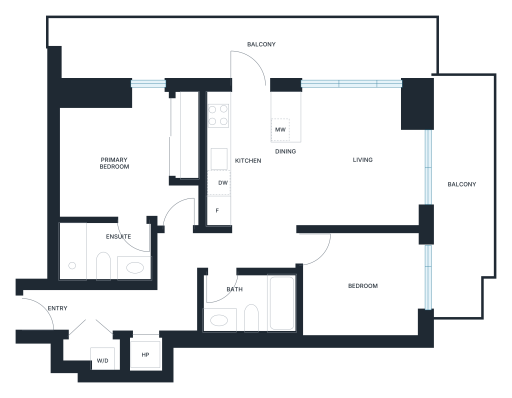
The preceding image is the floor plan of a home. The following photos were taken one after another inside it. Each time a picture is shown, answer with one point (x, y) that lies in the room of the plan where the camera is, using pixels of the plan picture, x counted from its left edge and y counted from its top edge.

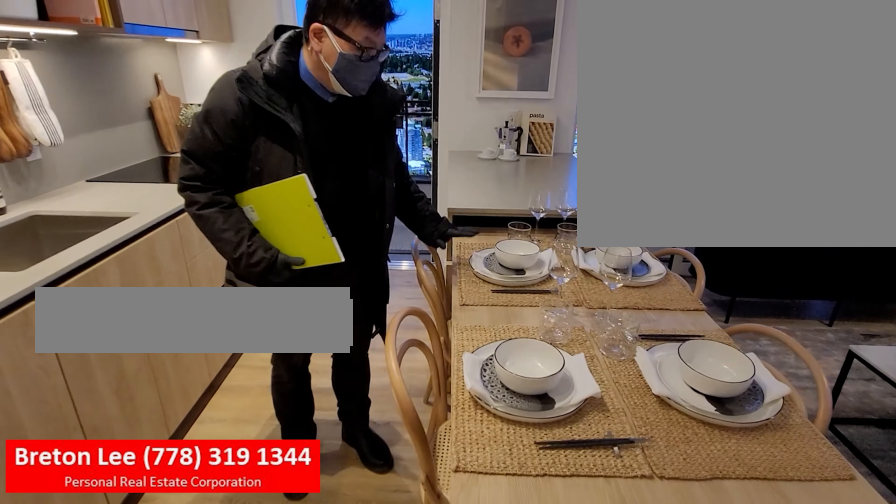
(286, 175)
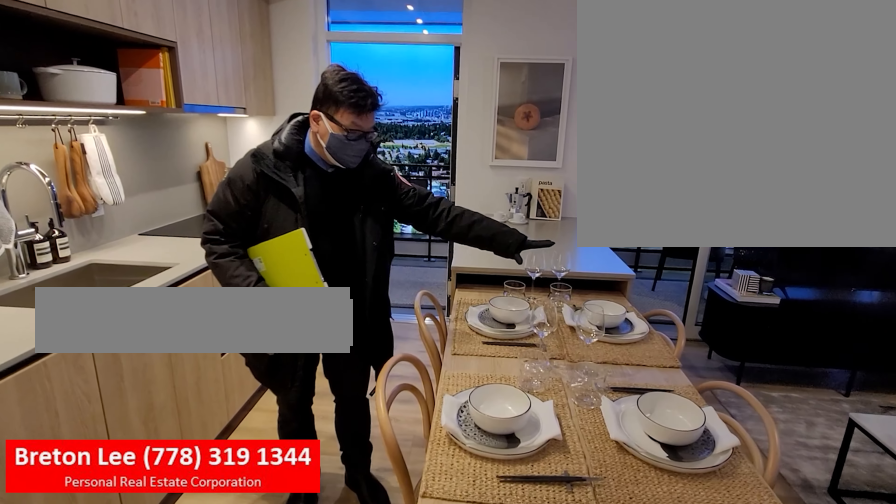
(287, 183)
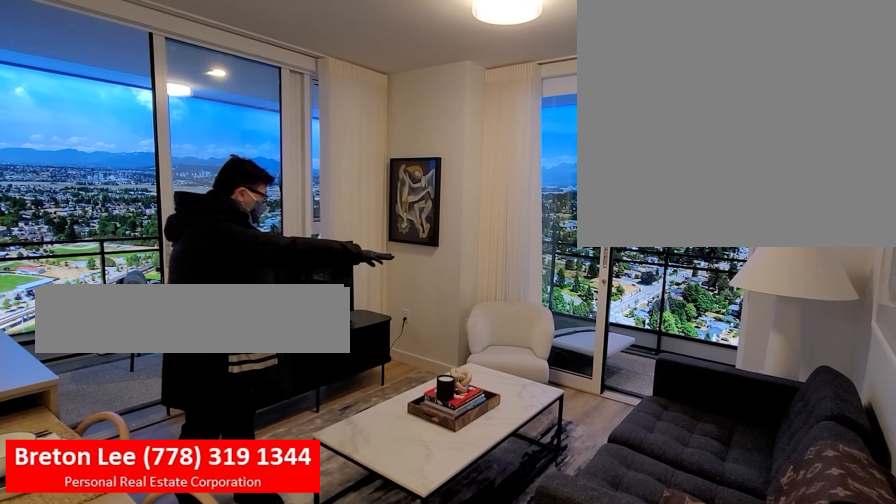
(367, 135)
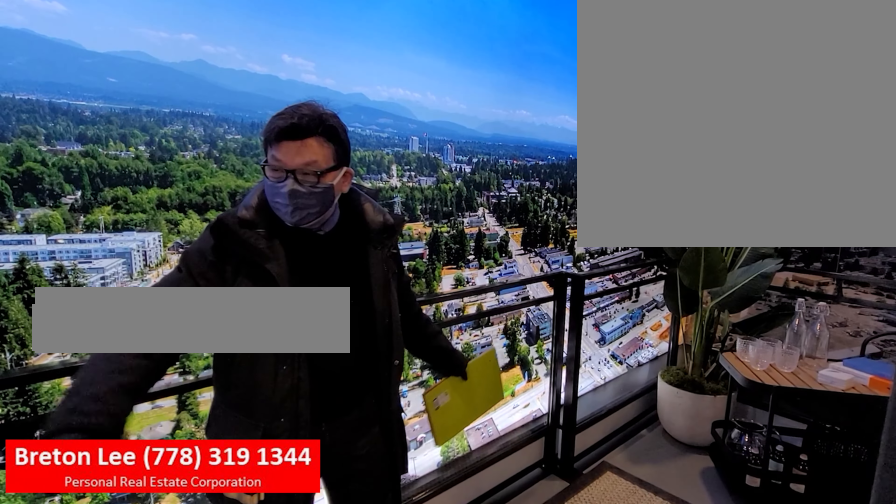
(464, 213)
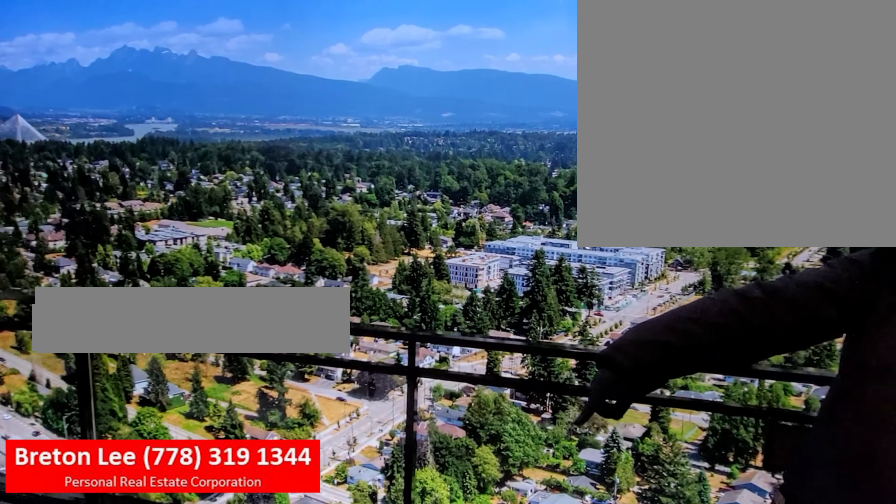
(464, 215)
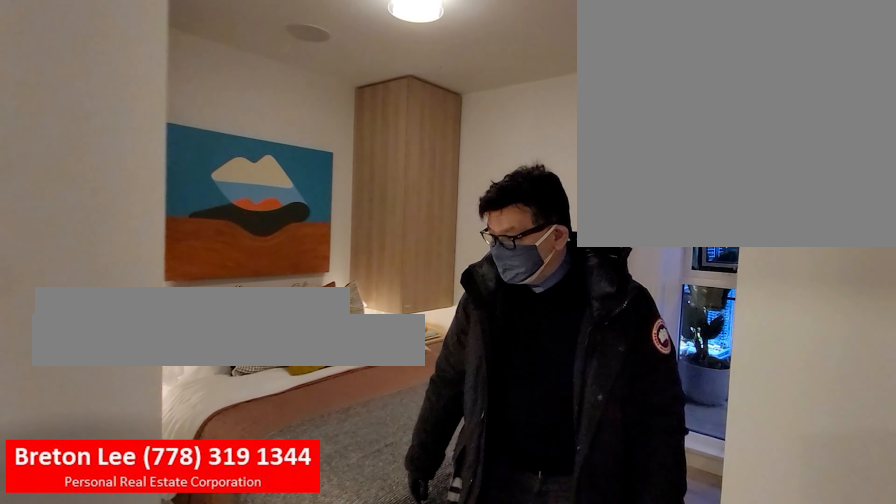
(110, 133)
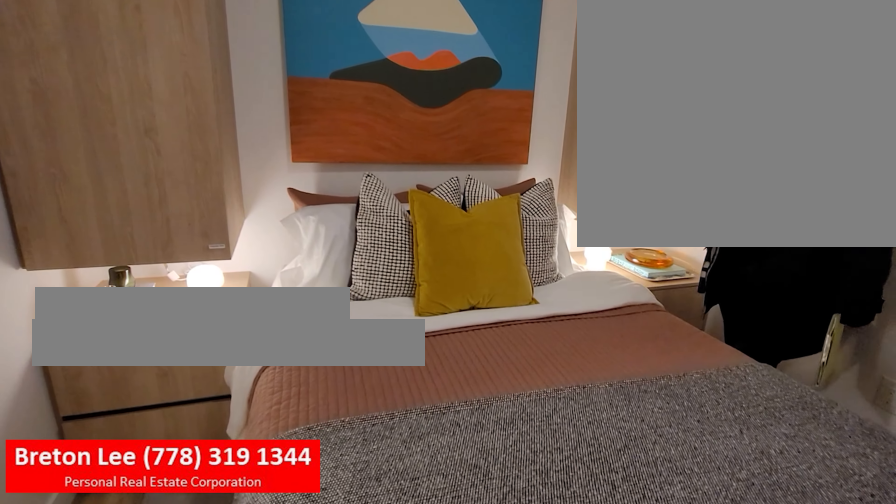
(110, 133)
